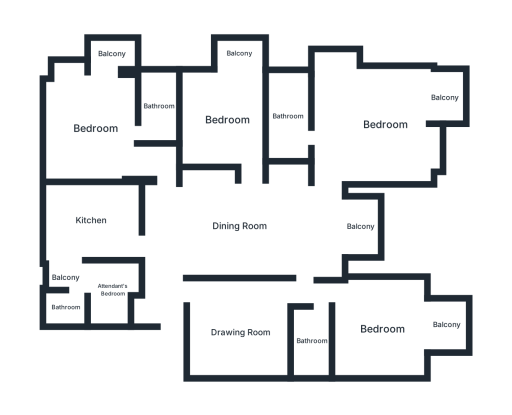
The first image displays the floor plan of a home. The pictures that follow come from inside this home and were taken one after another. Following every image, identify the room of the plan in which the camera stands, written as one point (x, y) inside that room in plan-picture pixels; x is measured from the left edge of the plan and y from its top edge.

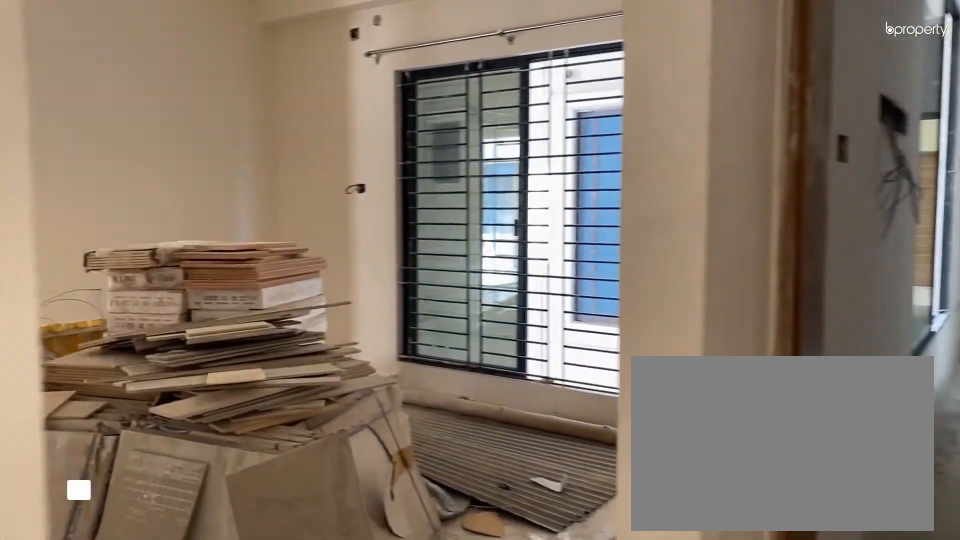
(194, 295)
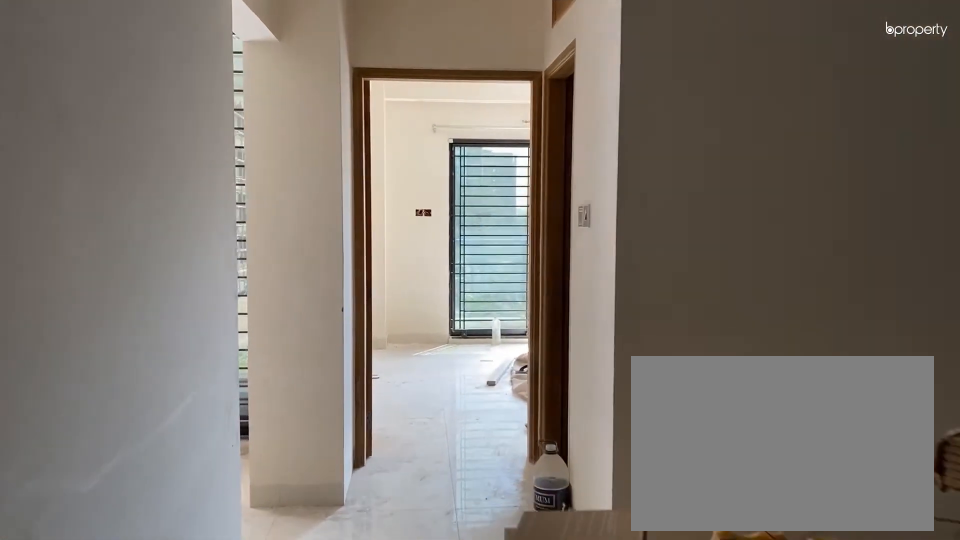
(241, 333)
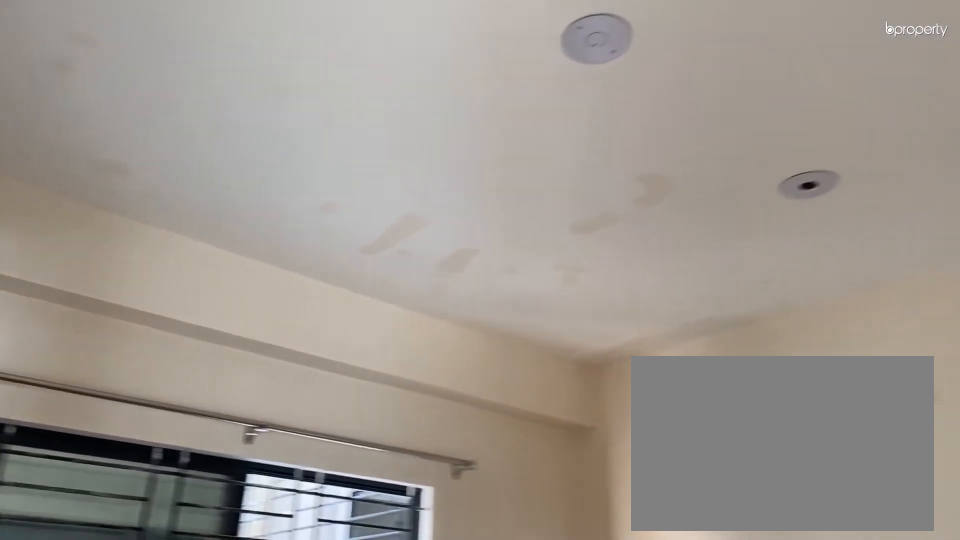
(241, 333)
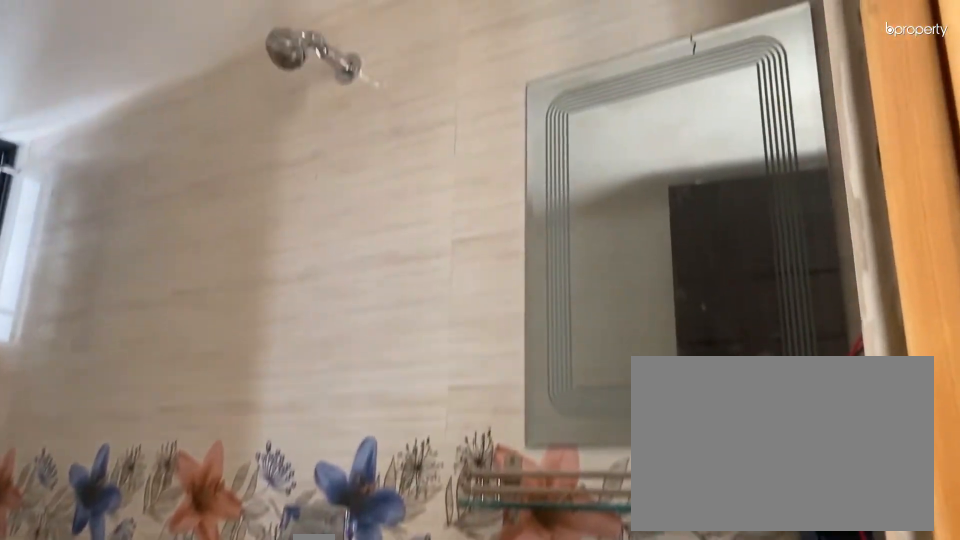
(311, 340)
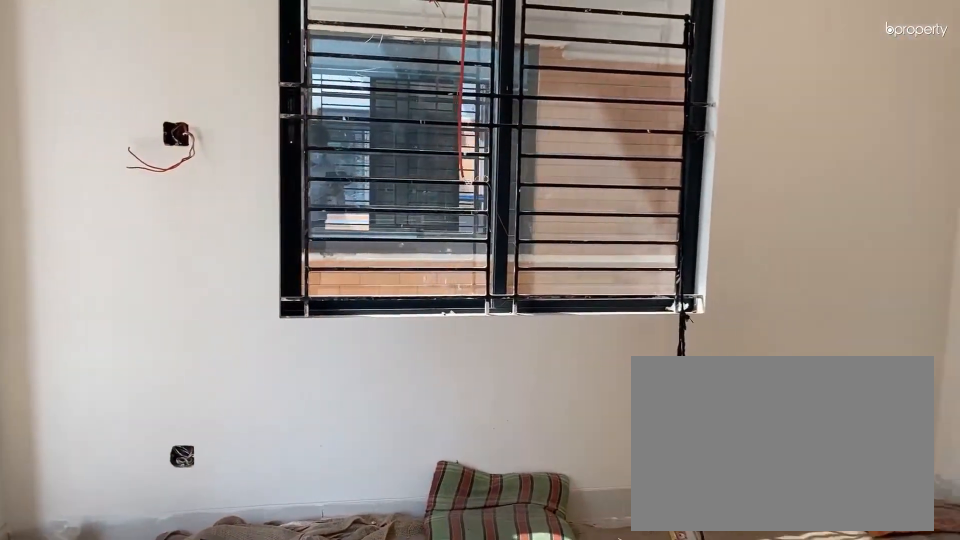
(379, 328)
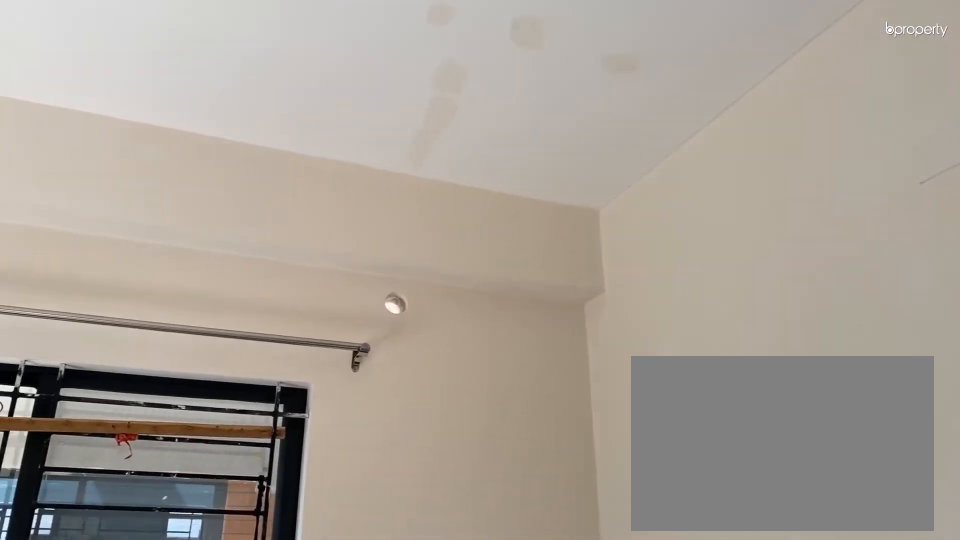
(379, 328)
